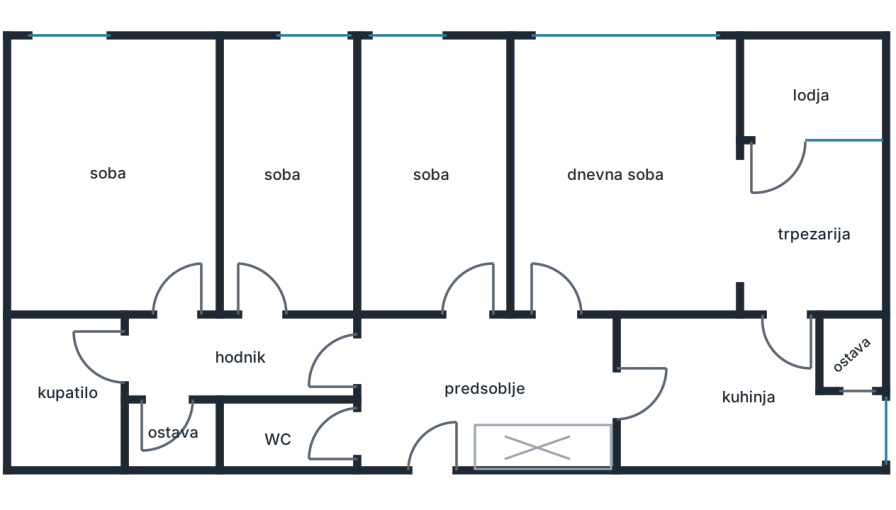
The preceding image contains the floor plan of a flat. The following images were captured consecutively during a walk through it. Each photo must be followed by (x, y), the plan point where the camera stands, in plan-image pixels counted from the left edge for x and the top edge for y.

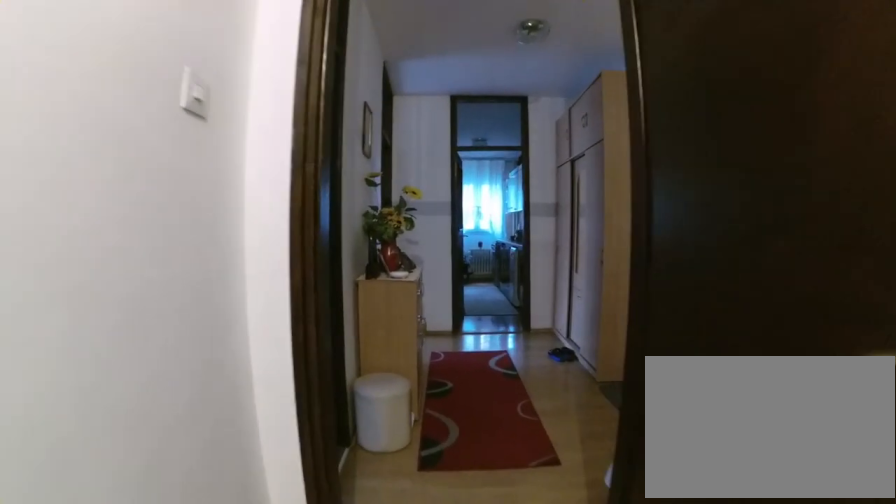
(256, 363)
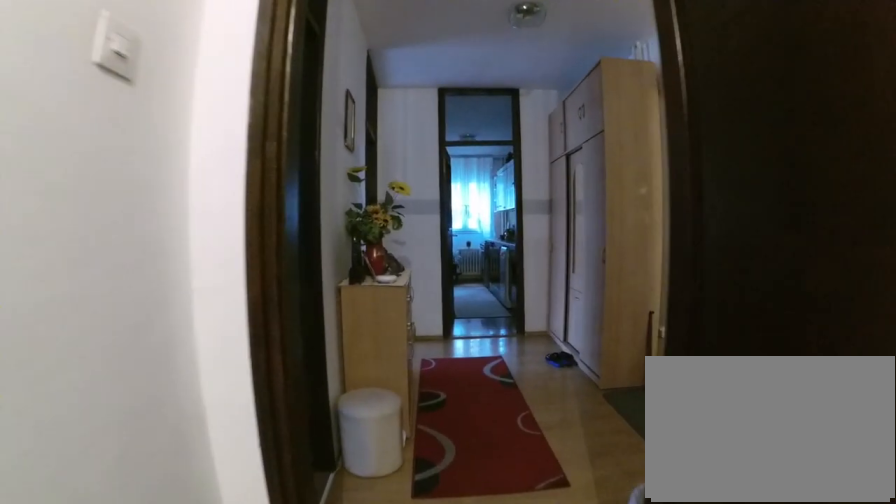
(273, 362)
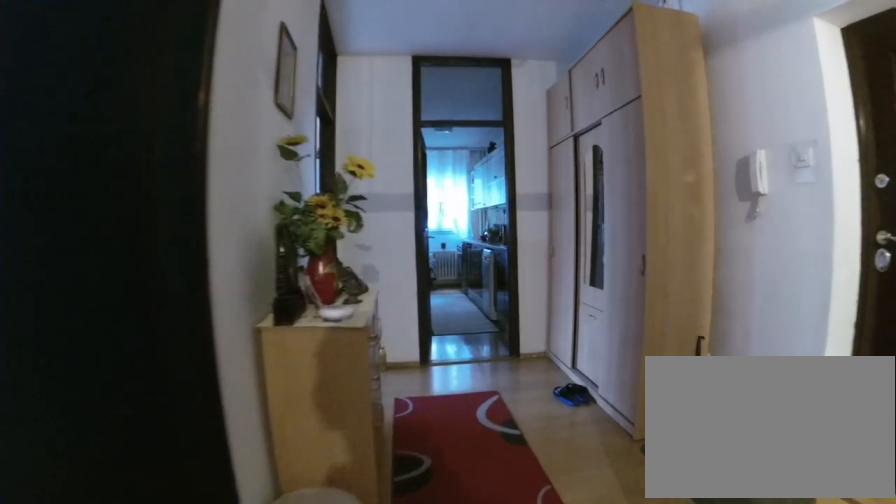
(330, 363)
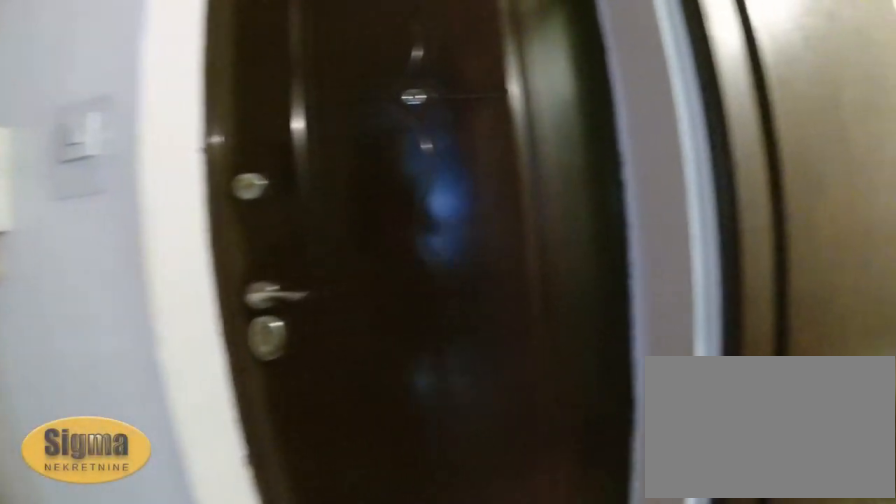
(409, 365)
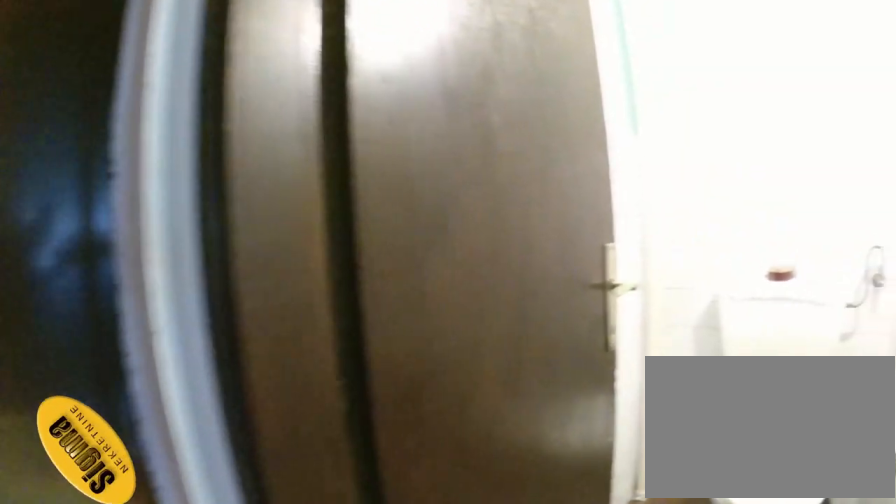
(412, 403)
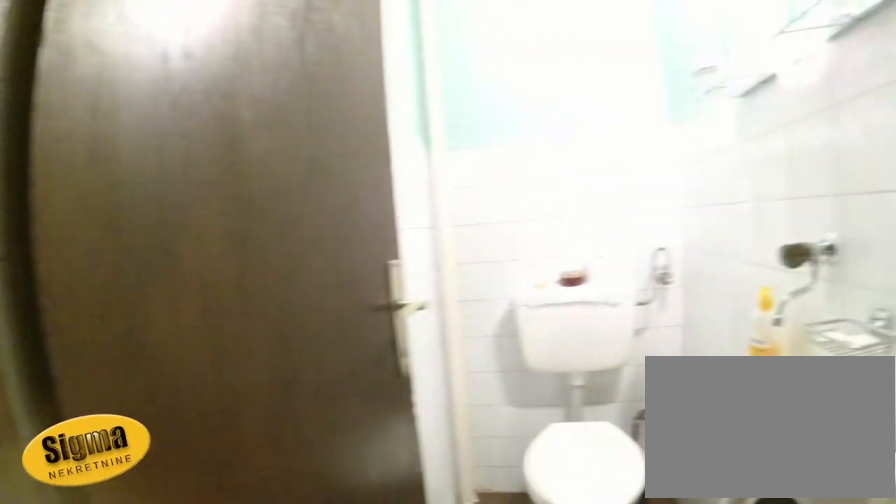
(400, 419)
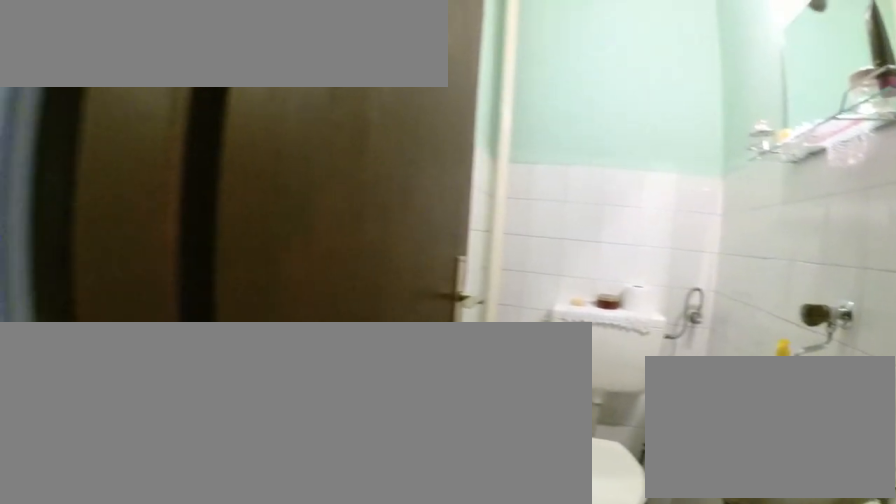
(402, 412)
